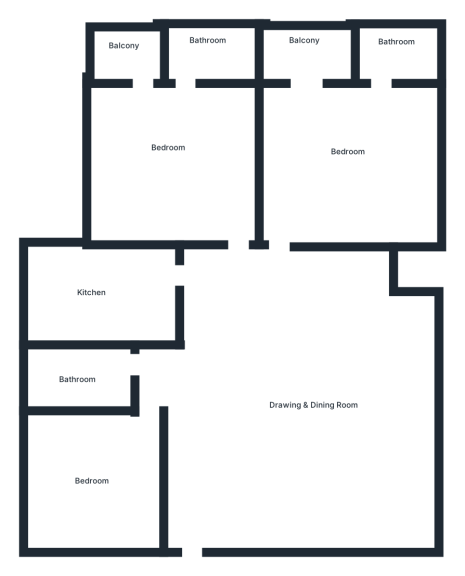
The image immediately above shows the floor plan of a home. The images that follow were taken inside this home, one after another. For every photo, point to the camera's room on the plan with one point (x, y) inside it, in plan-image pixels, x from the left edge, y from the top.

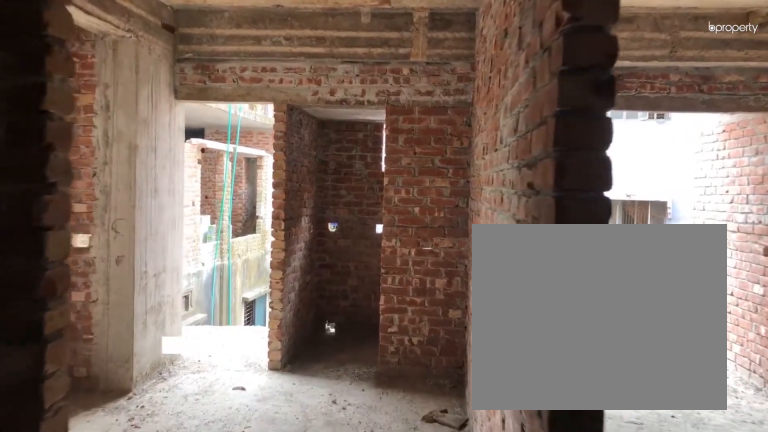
(235, 247)
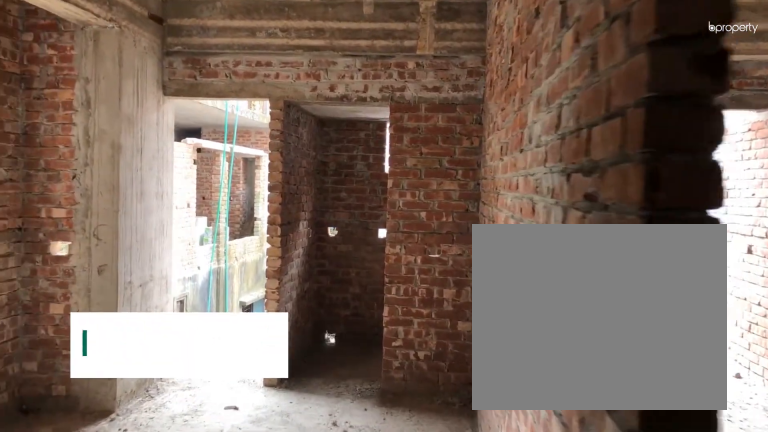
(235, 247)
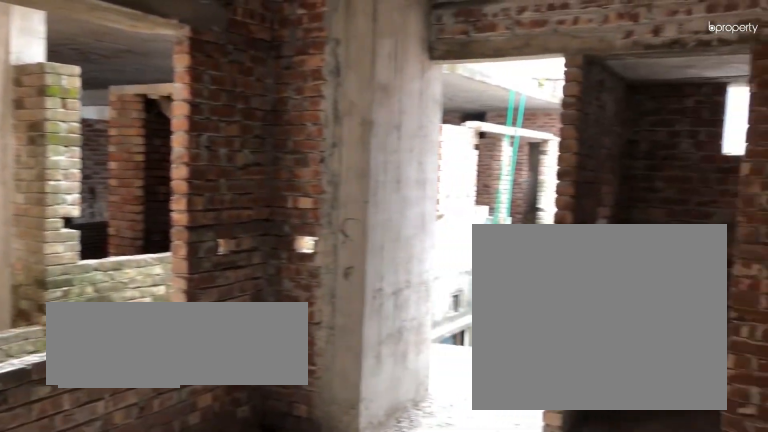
(175, 160)
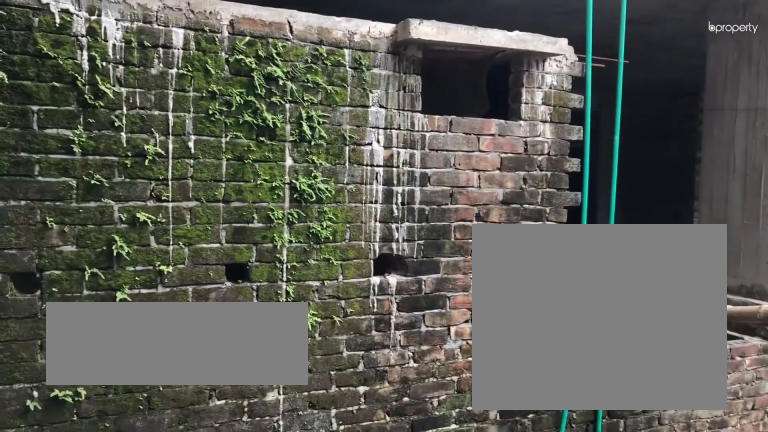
(128, 58)
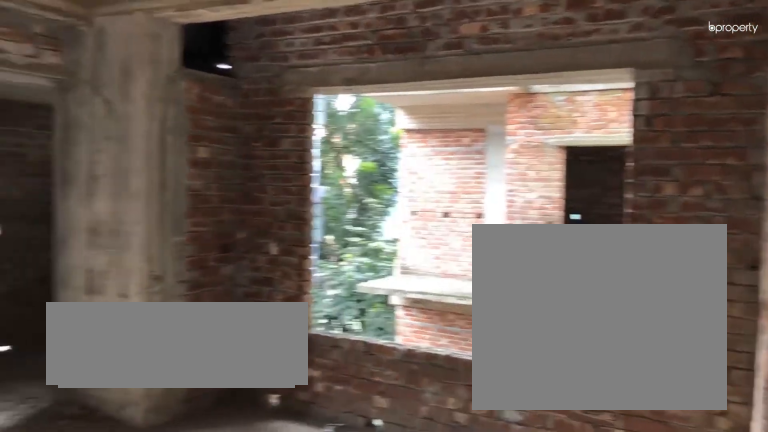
(348, 161)
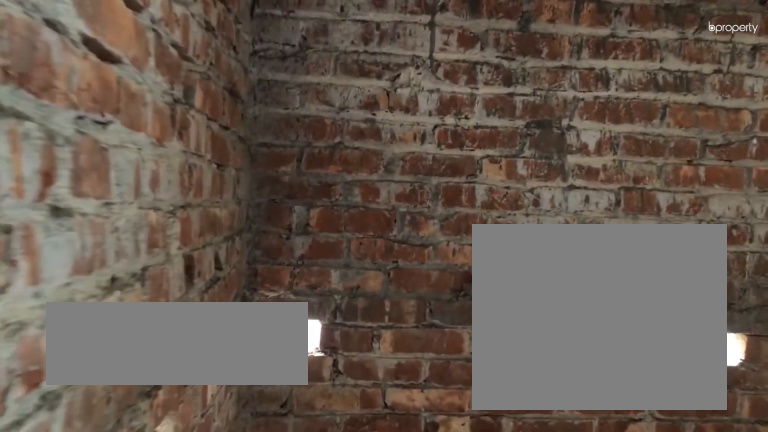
(398, 58)
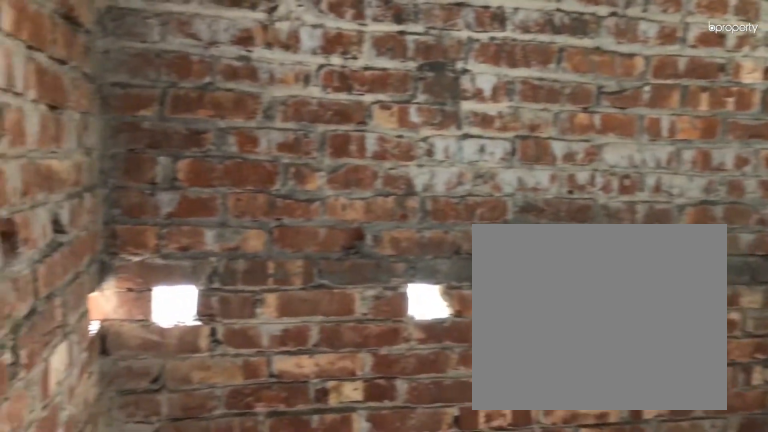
(398, 58)
